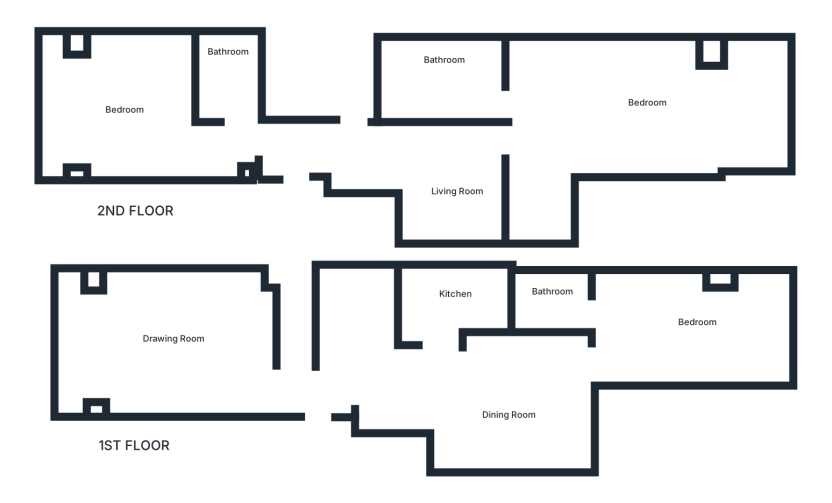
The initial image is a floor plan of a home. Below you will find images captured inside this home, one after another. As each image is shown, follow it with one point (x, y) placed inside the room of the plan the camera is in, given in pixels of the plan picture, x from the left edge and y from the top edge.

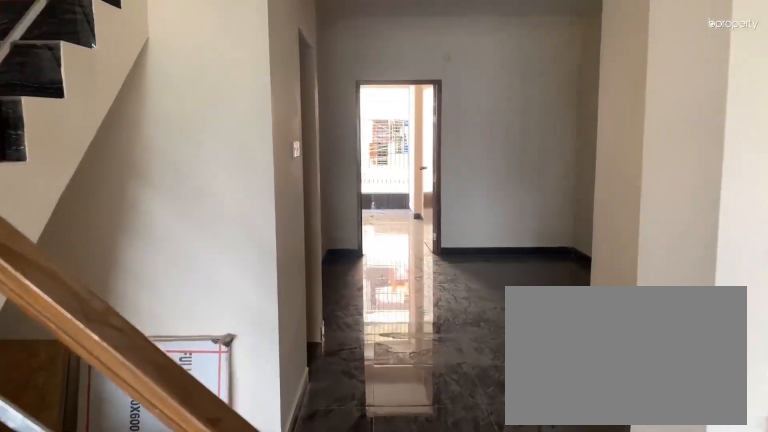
(312, 385)
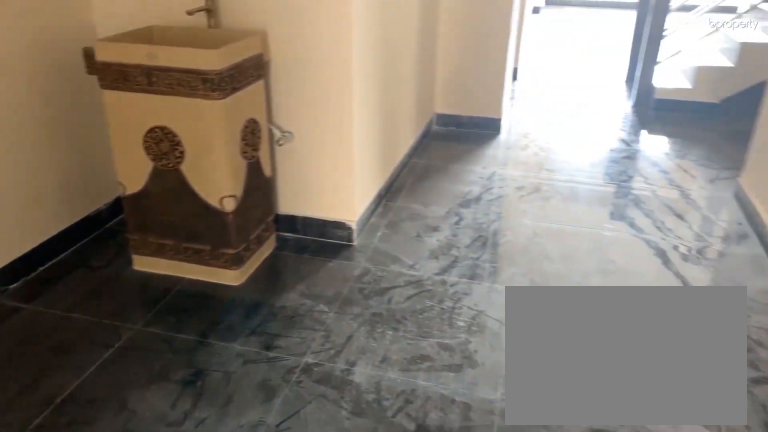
(500, 402)
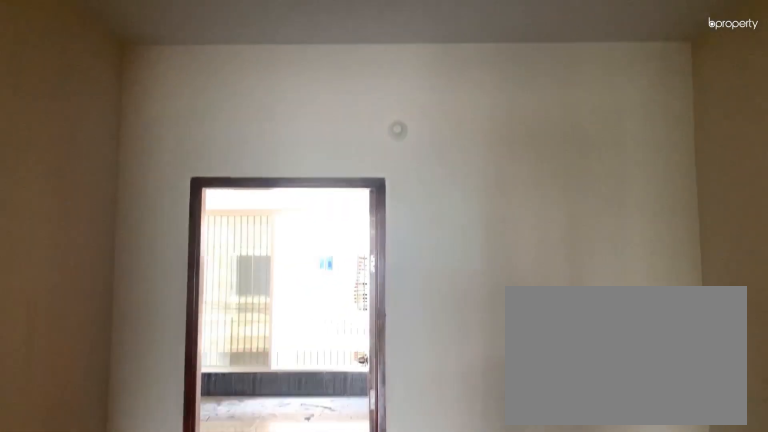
(500, 402)
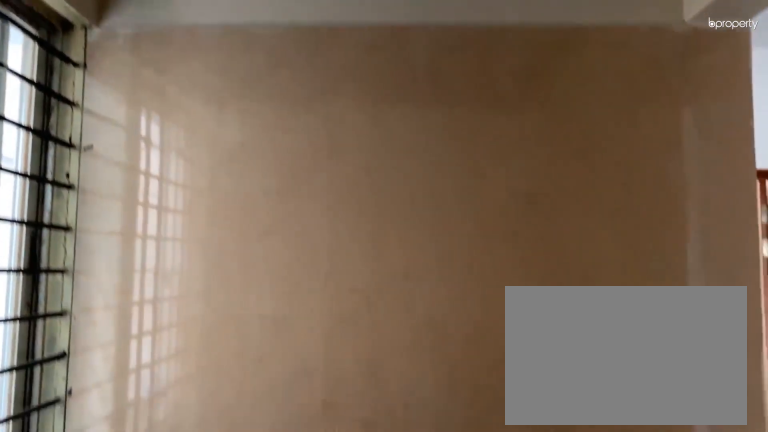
(441, 300)
